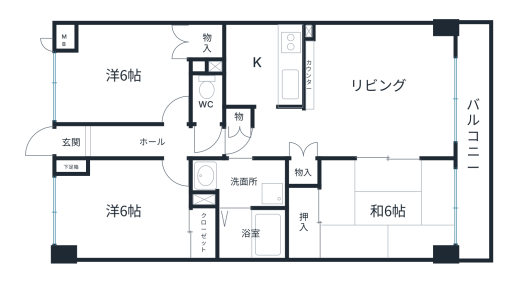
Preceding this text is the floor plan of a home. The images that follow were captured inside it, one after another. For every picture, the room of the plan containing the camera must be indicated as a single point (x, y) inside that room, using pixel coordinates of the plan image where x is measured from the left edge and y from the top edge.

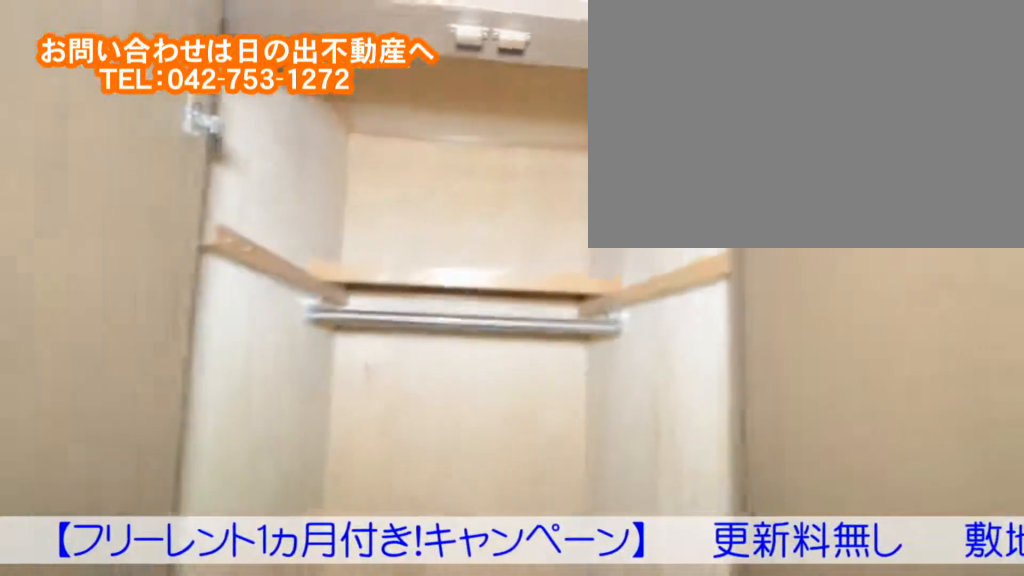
(88, 71)
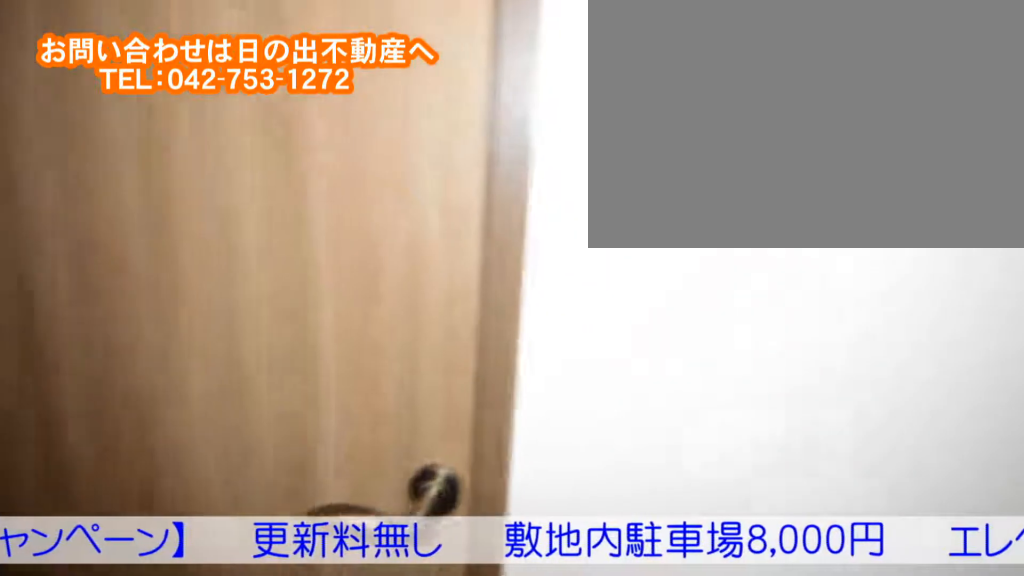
(95, 223)
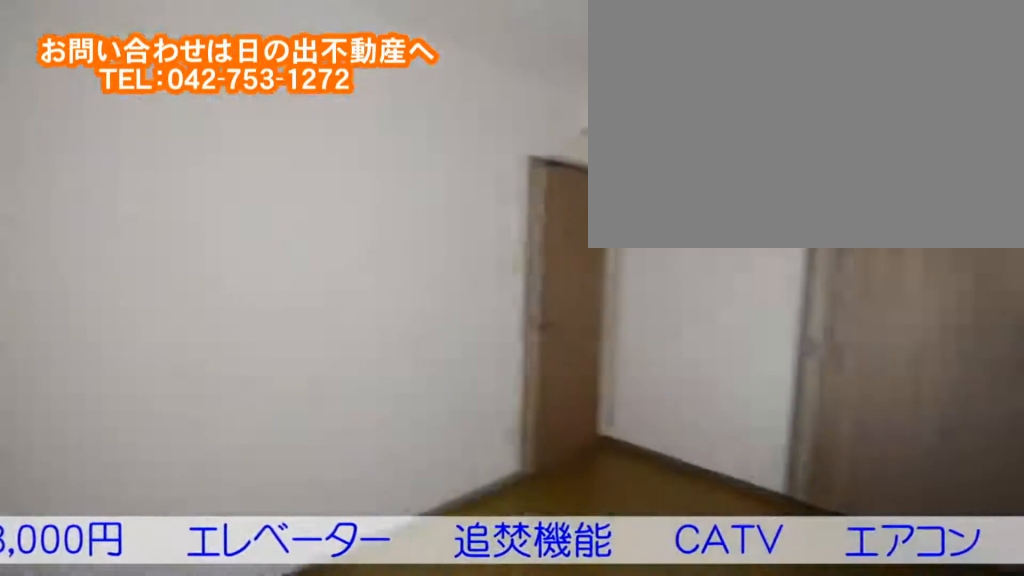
(95, 223)
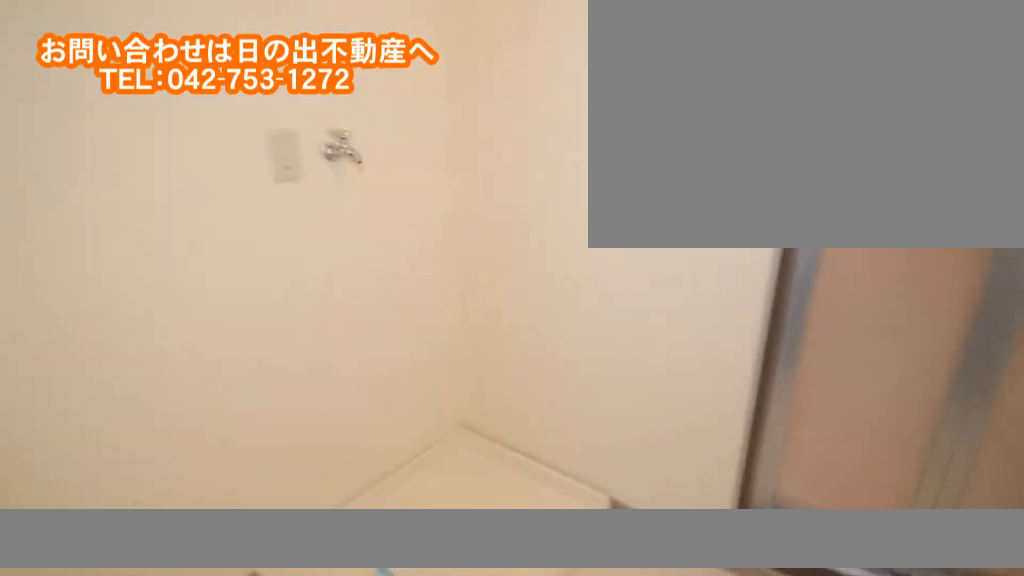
(258, 178)
